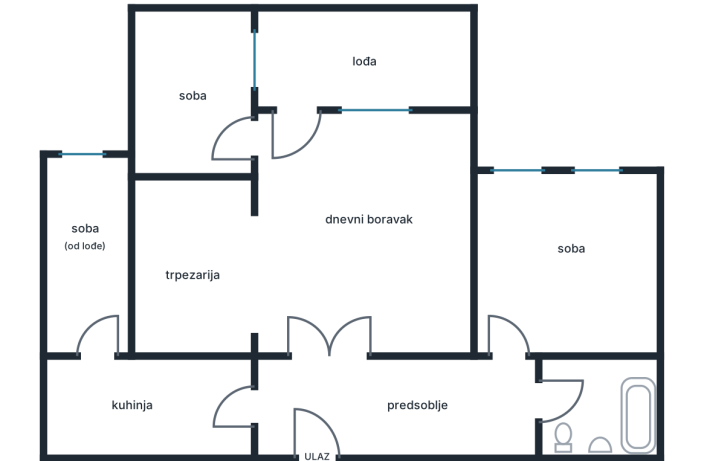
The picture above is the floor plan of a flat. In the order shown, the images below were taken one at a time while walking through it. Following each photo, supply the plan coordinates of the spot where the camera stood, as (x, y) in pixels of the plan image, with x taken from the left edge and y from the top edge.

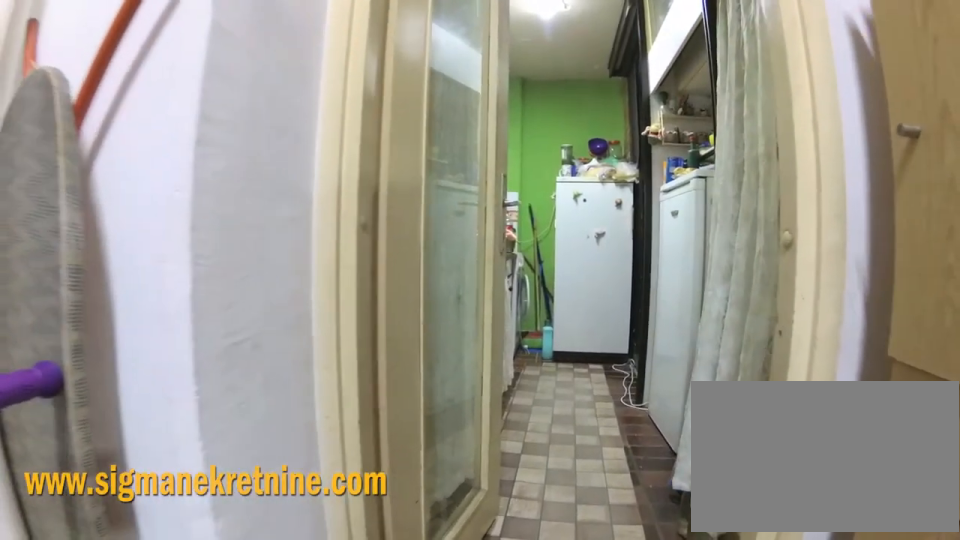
(329, 404)
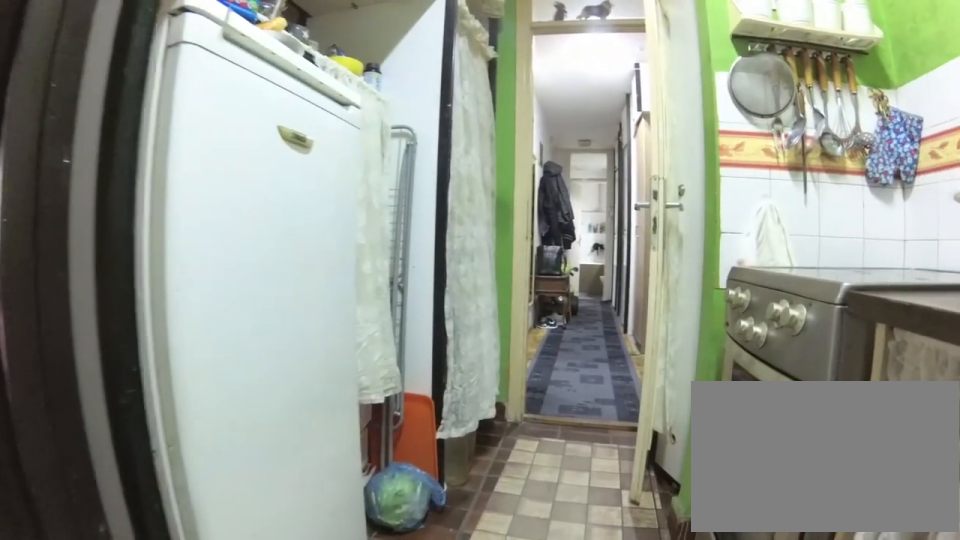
(87, 399)
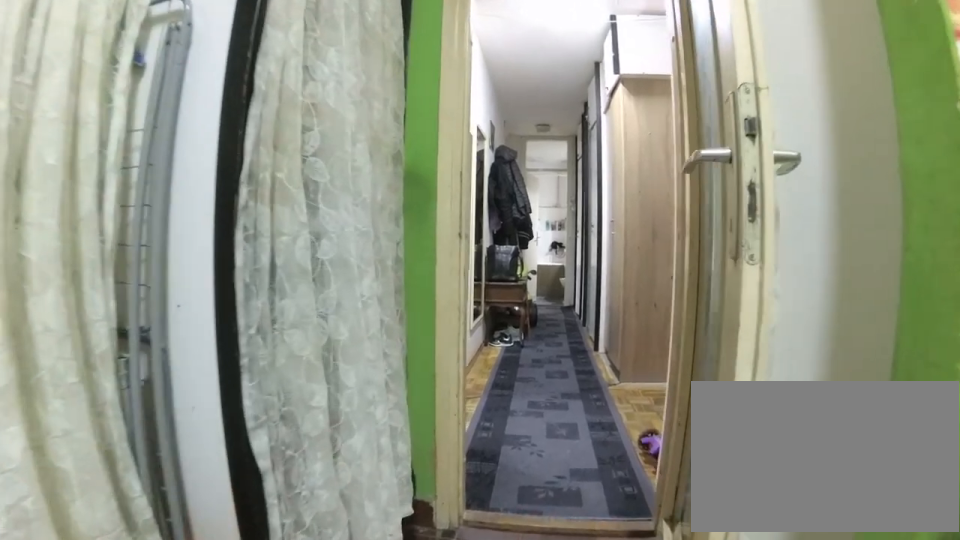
(133, 399)
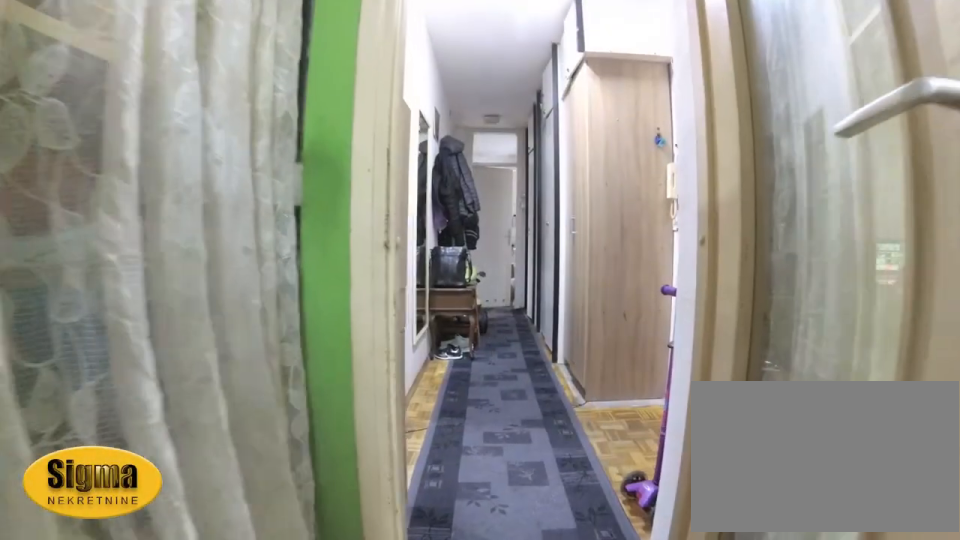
(187, 398)
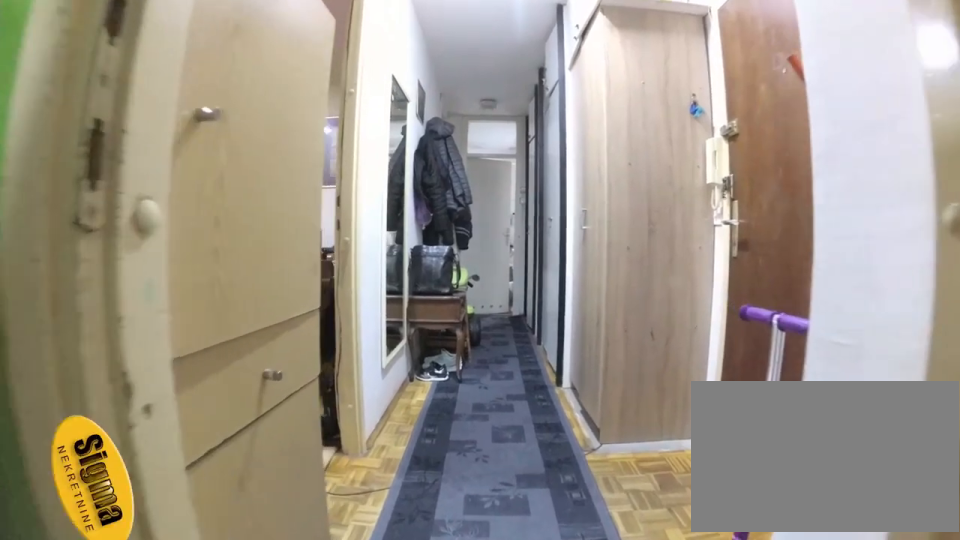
(214, 398)
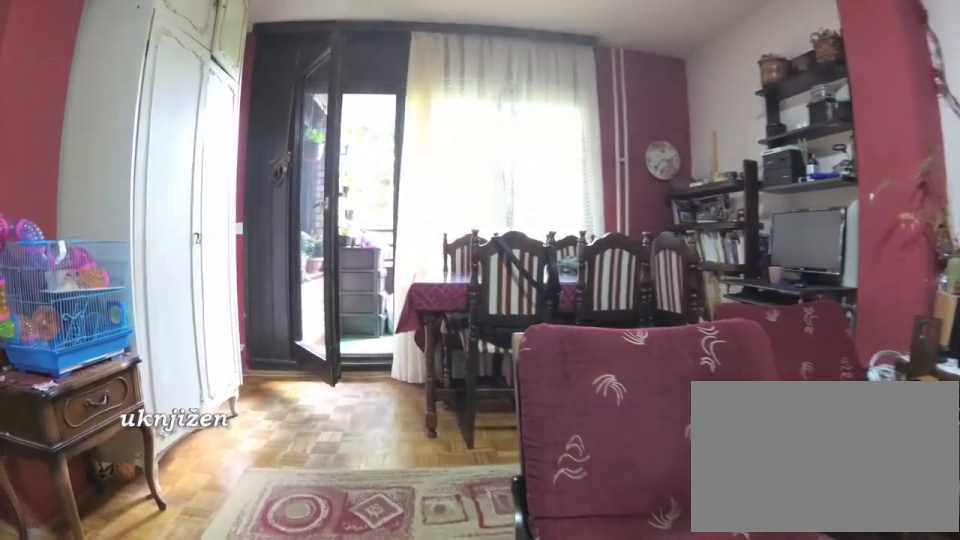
(310, 284)
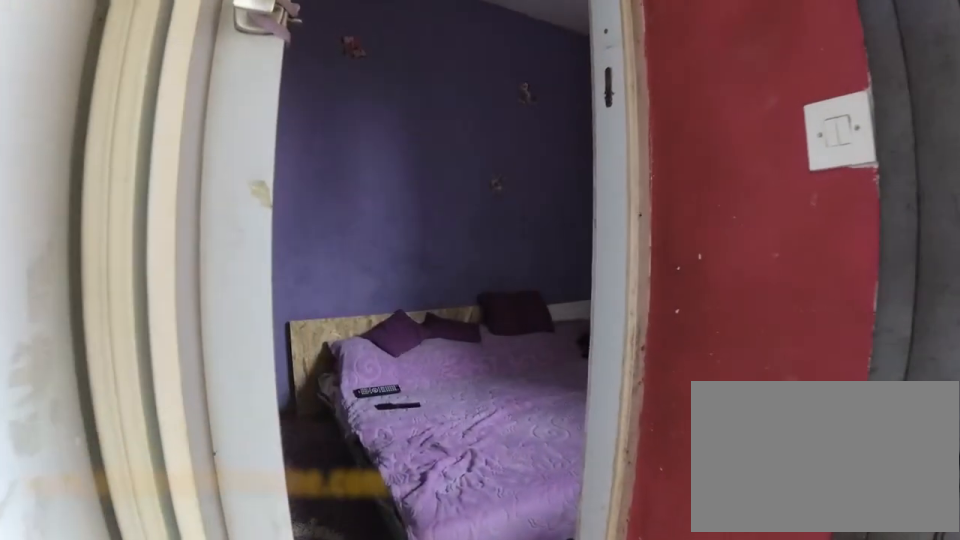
(295, 165)
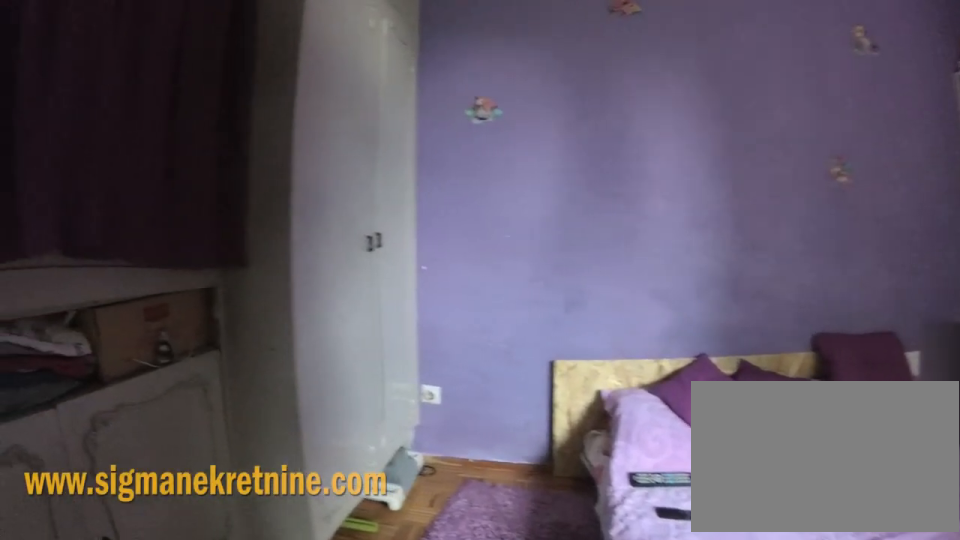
(269, 159)
